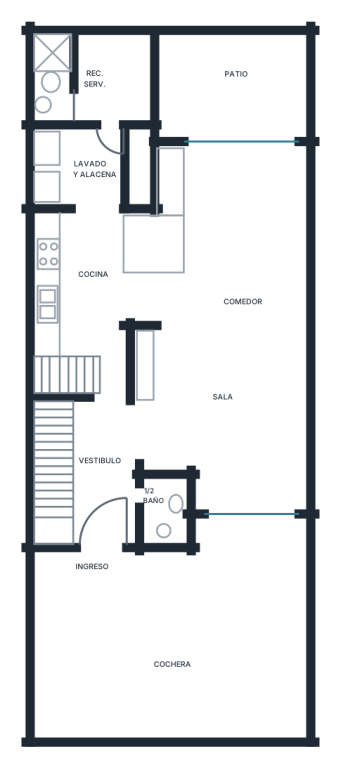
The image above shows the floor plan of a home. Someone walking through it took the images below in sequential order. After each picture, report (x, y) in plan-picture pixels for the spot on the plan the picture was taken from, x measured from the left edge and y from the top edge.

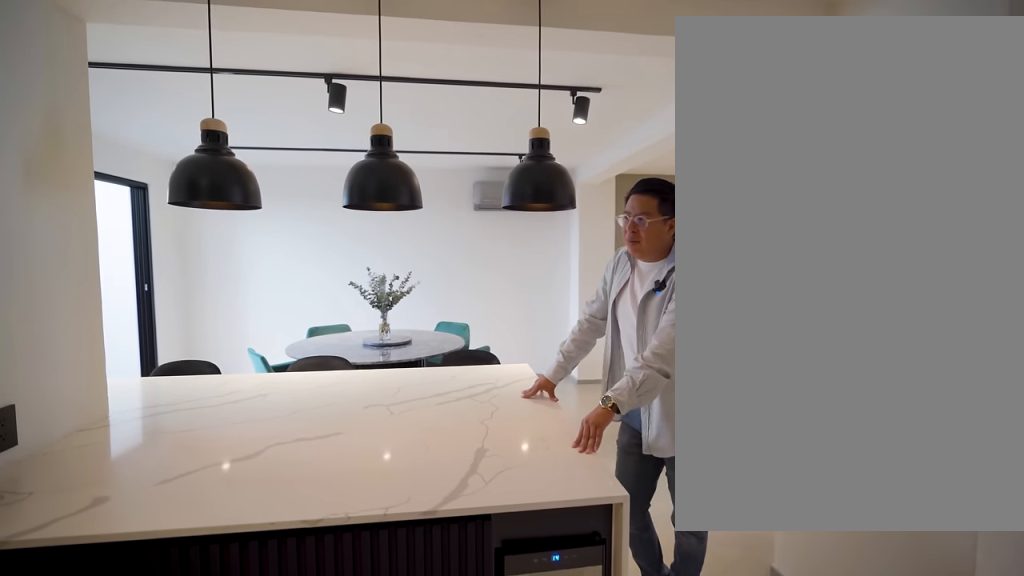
(81, 254)
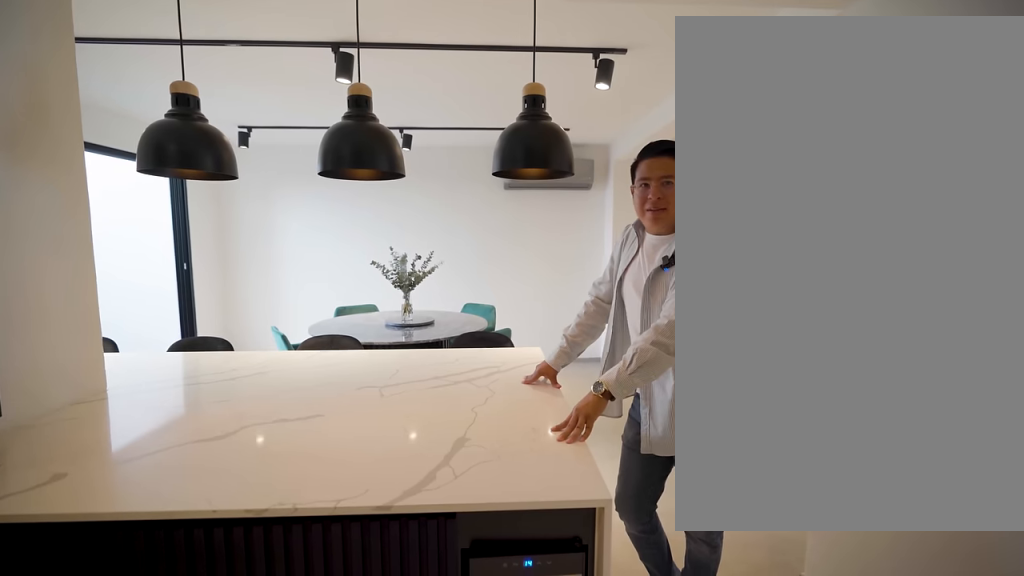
(77, 254)
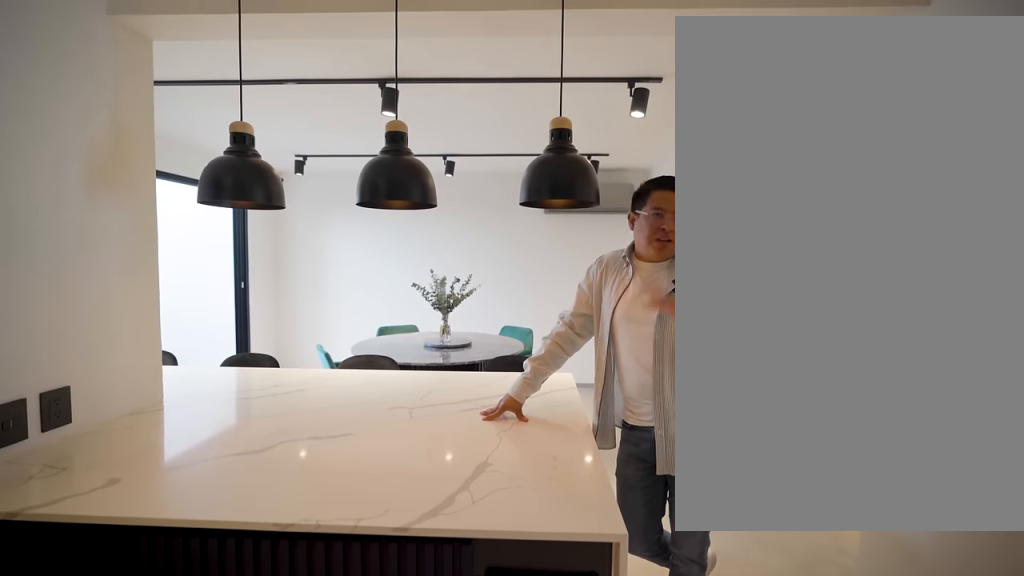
(78, 254)
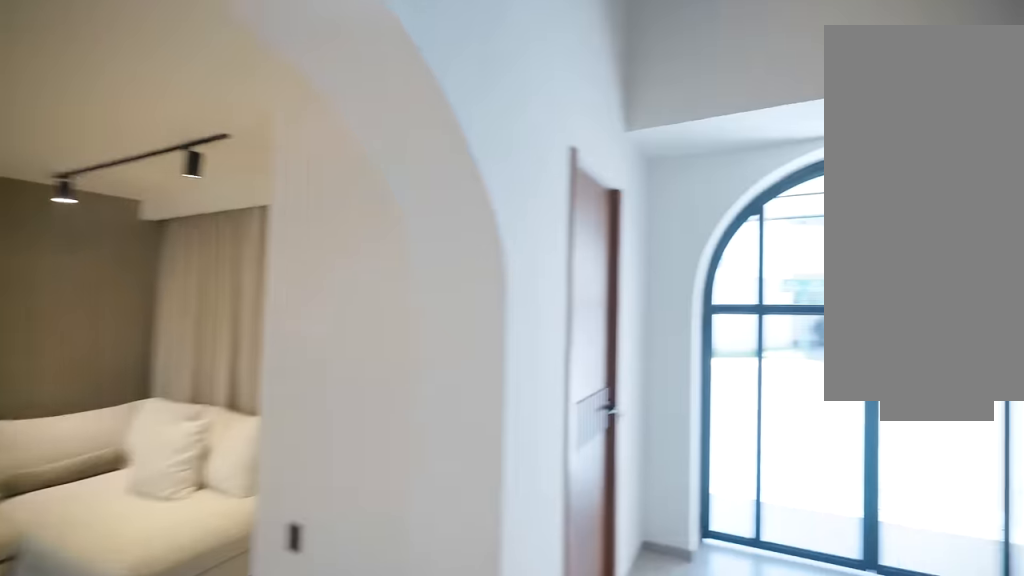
(91, 335)
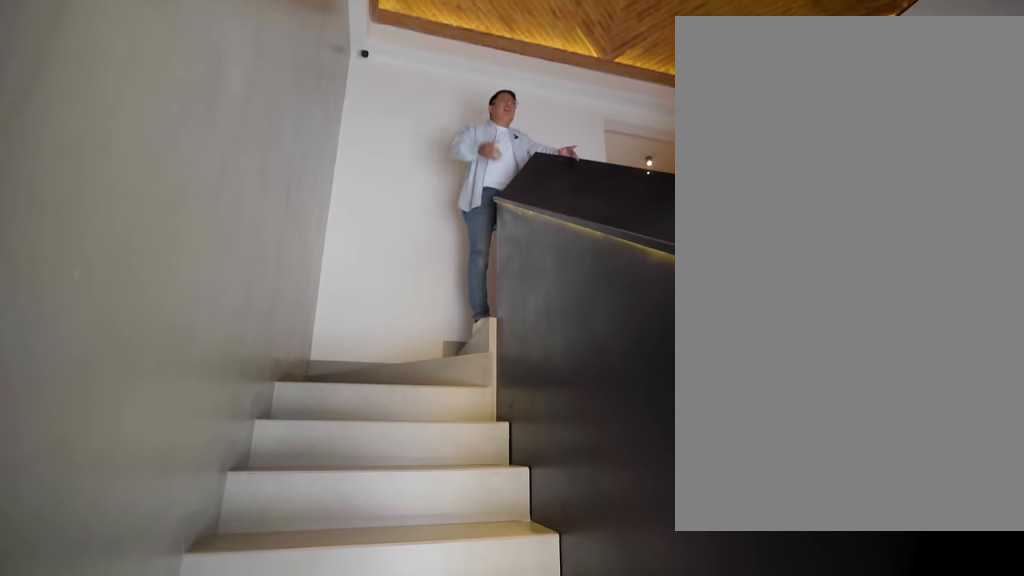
(60, 519)
